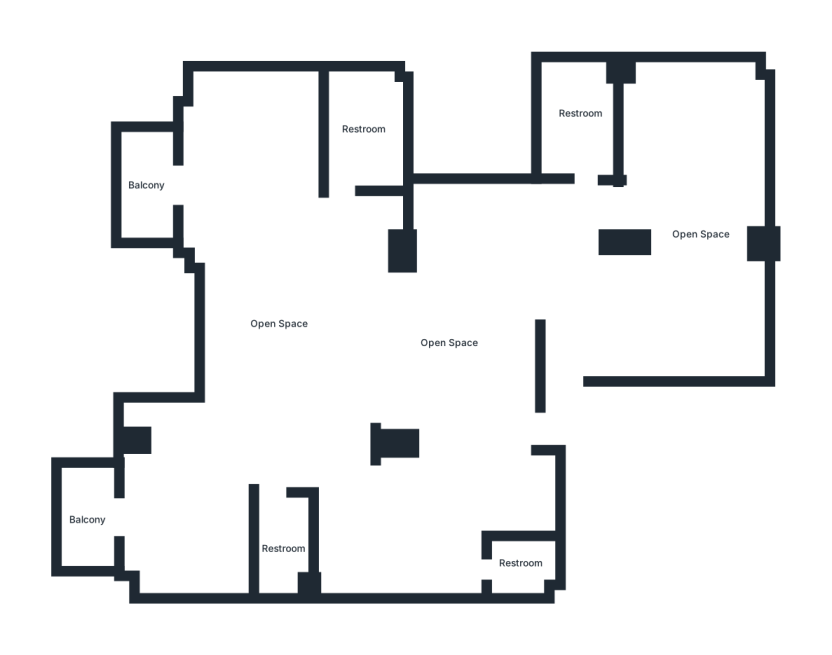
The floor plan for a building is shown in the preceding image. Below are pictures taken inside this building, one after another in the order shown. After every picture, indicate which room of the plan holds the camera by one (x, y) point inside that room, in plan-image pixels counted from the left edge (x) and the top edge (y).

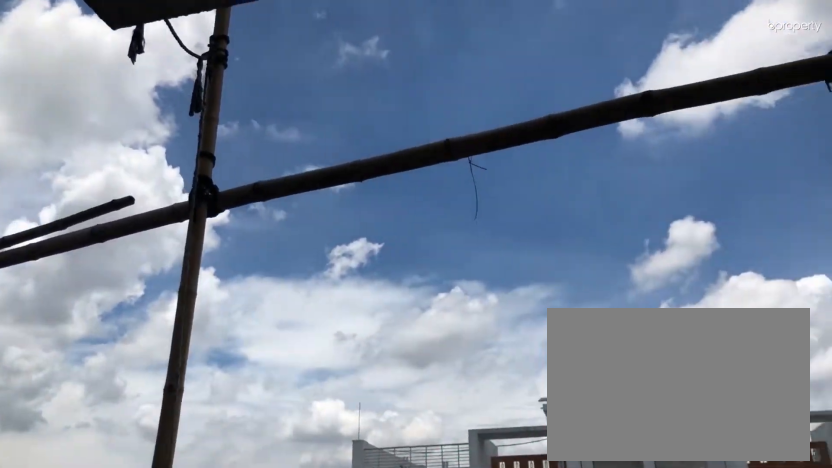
(146, 187)
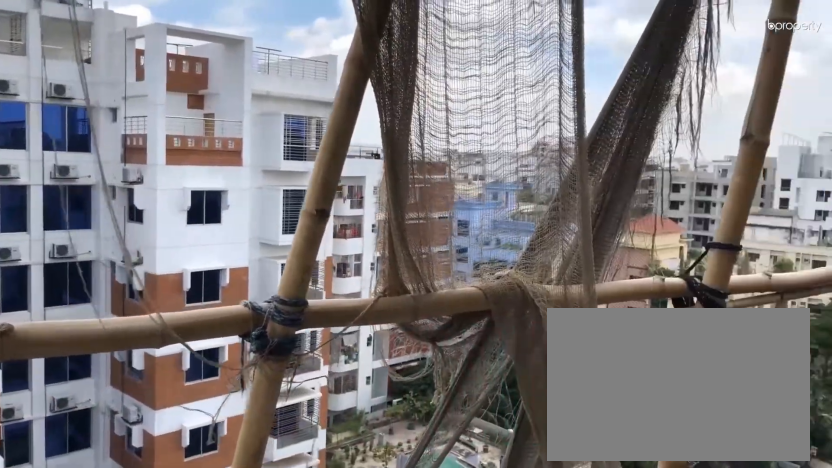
(90, 523)
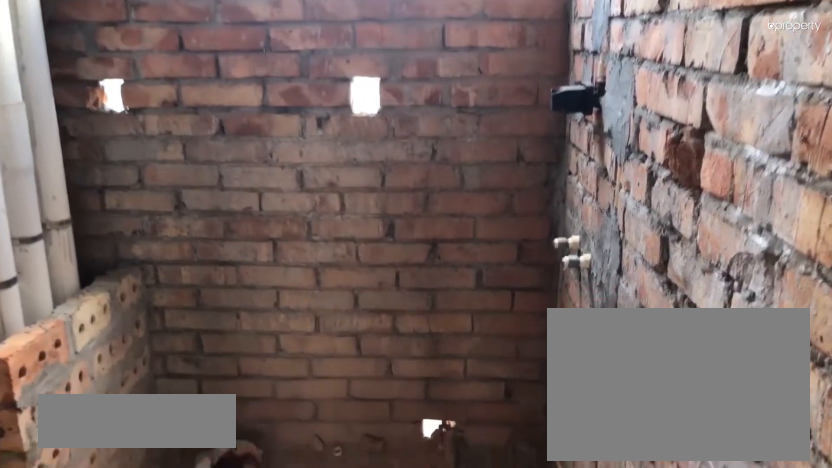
(281, 543)
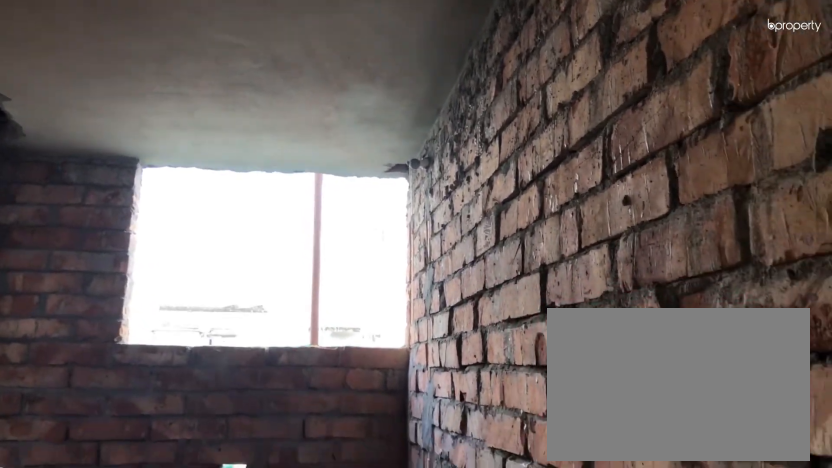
(281, 543)
